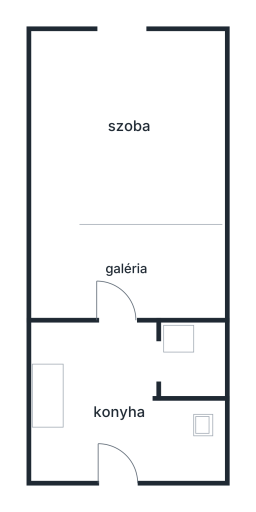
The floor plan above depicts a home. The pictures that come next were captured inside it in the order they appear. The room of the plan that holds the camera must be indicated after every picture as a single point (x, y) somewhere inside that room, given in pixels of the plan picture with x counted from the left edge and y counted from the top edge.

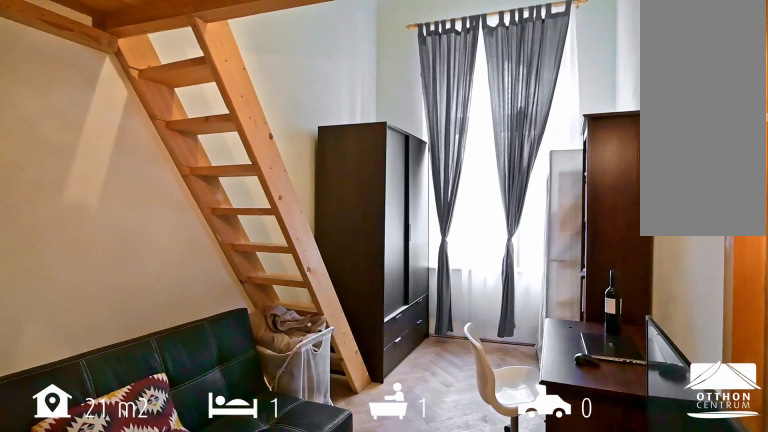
(131, 131)
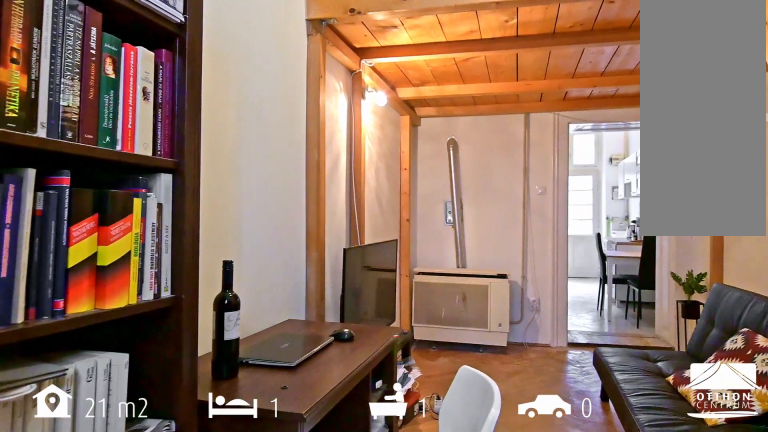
(131, 131)
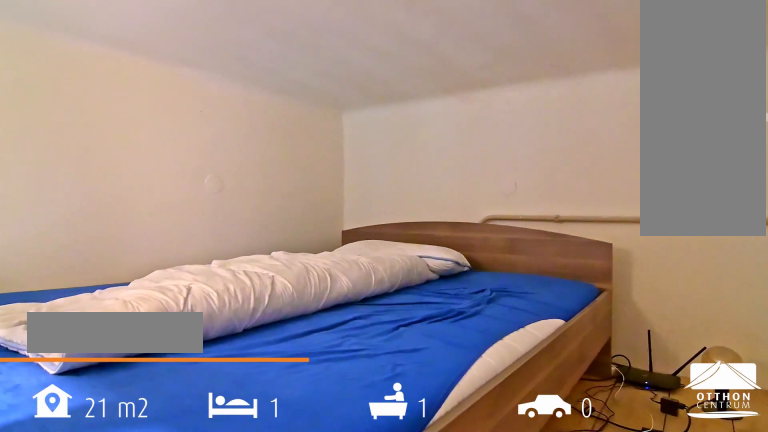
(127, 265)
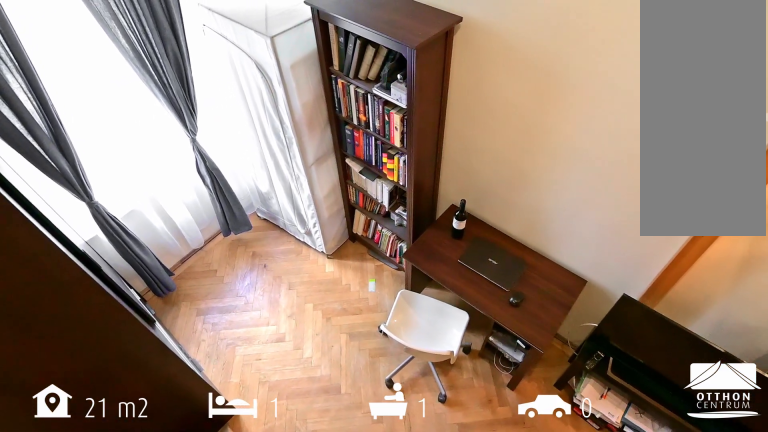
(132, 131)
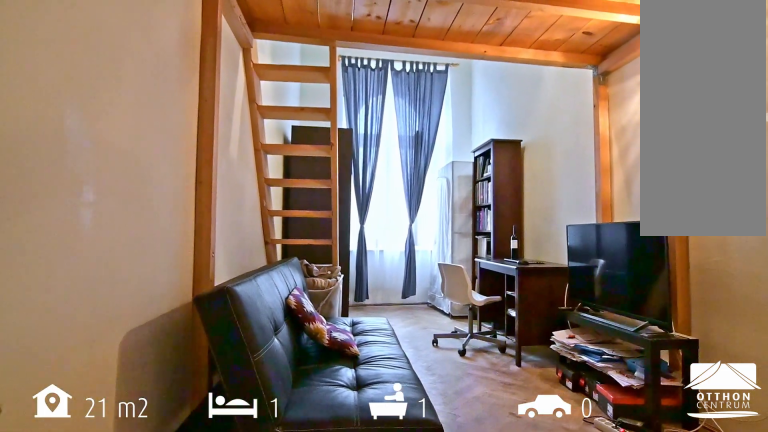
(132, 131)
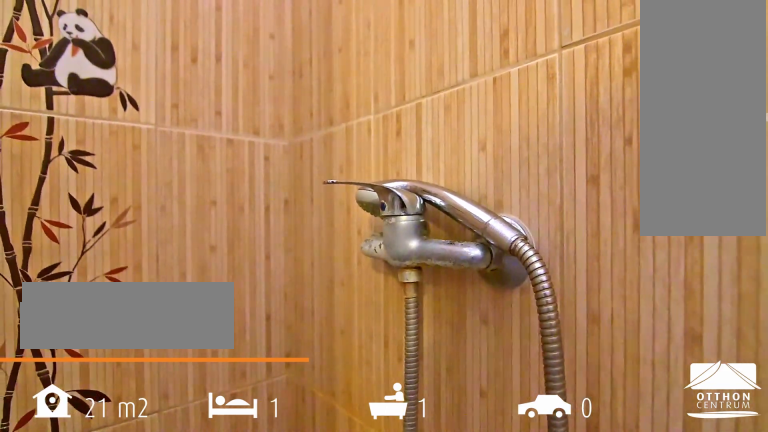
(197, 361)
